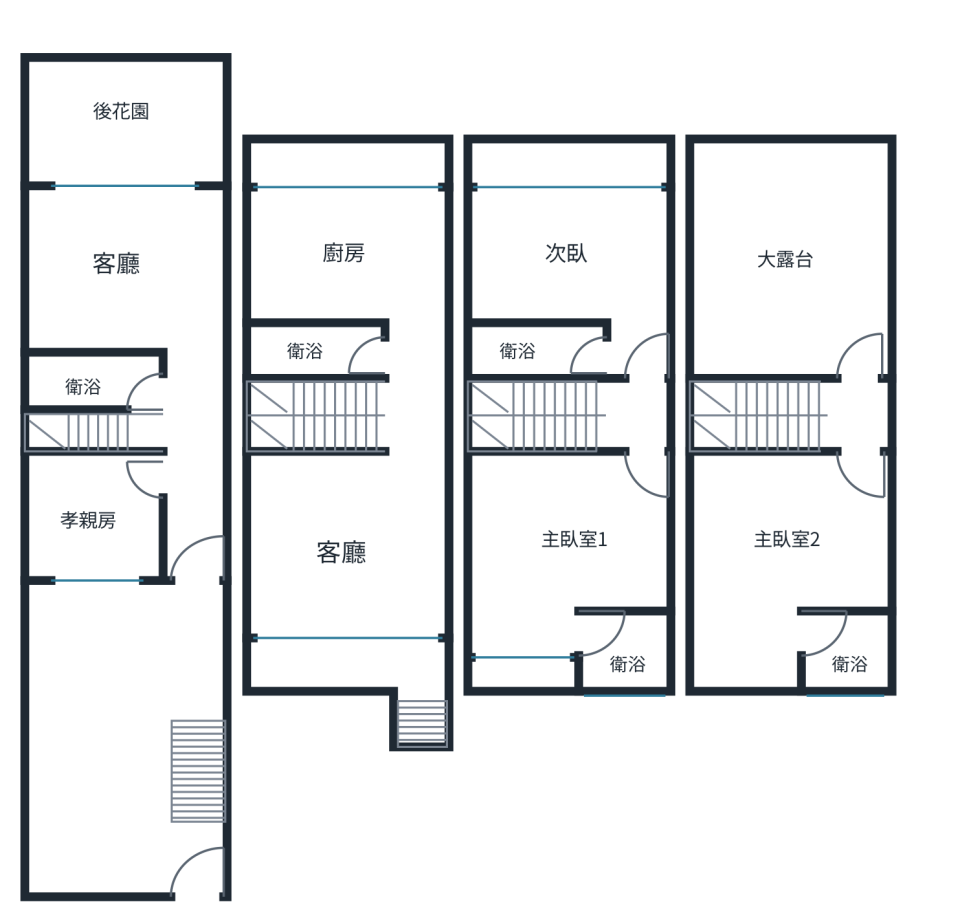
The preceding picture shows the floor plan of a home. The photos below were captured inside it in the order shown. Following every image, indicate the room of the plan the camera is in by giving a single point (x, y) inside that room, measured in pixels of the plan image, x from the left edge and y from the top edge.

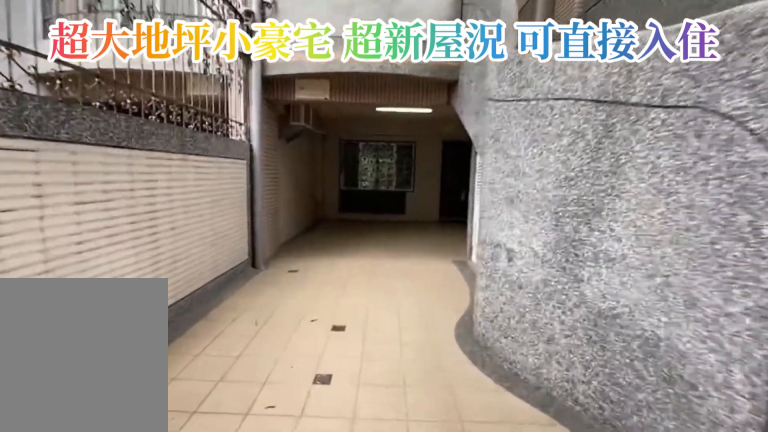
(101, 814)
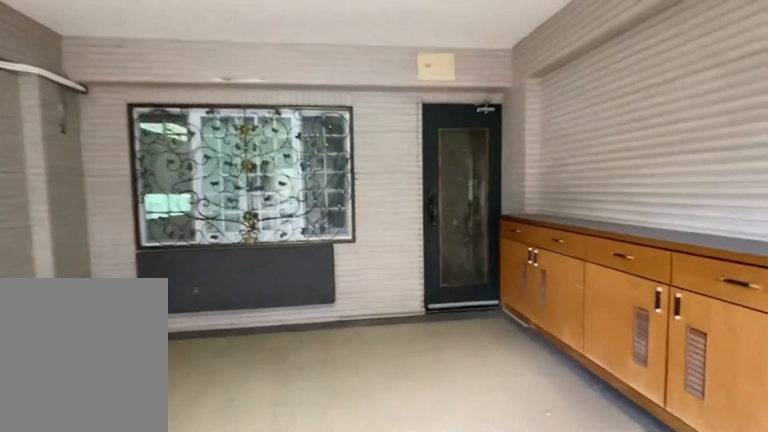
(101, 815)
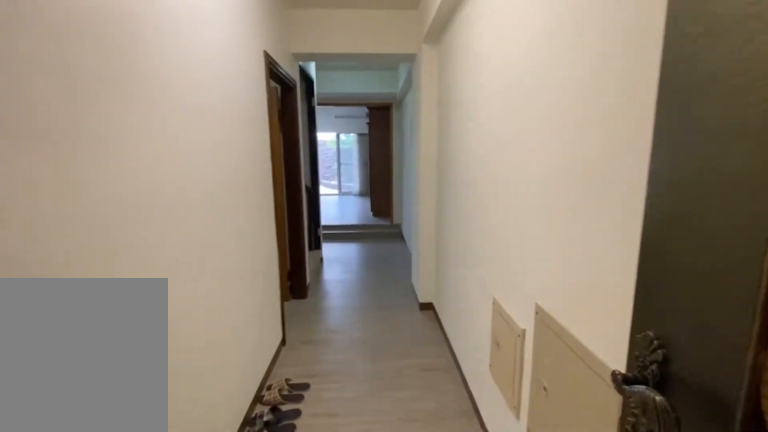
(192, 447)
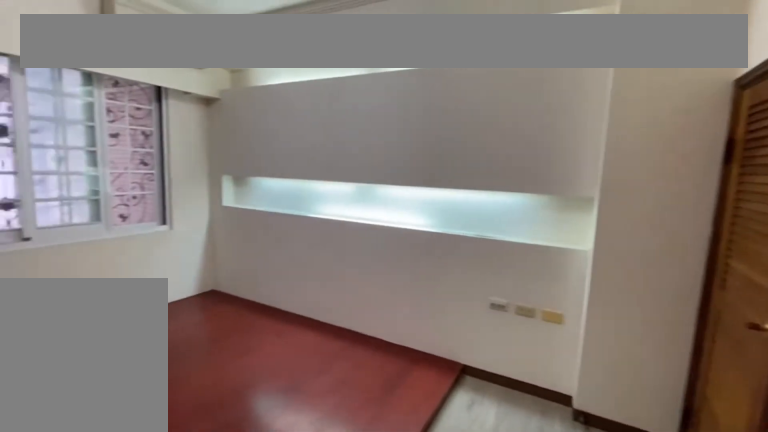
(102, 519)
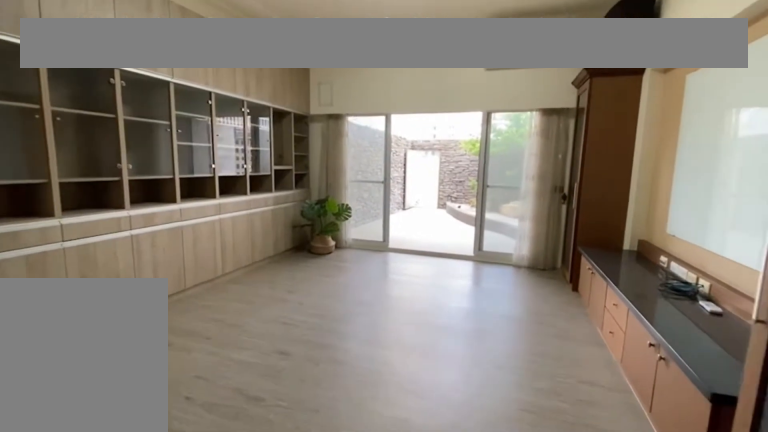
(117, 269)
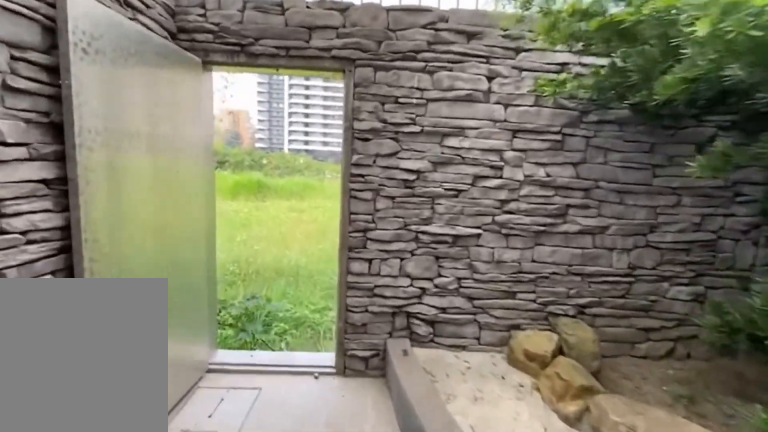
(101, 147)
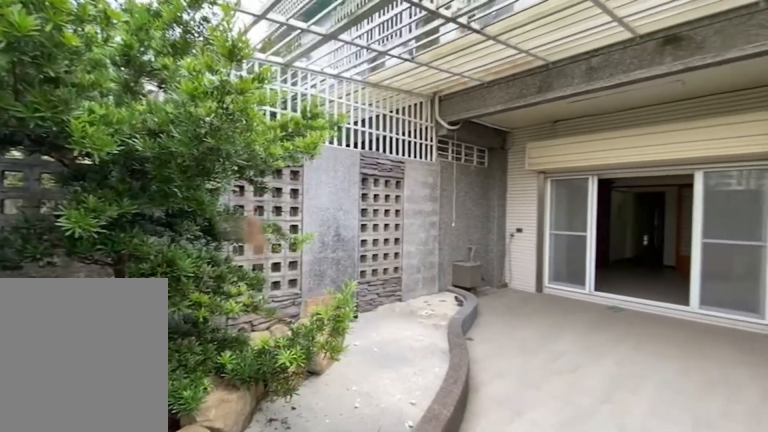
(102, 146)
